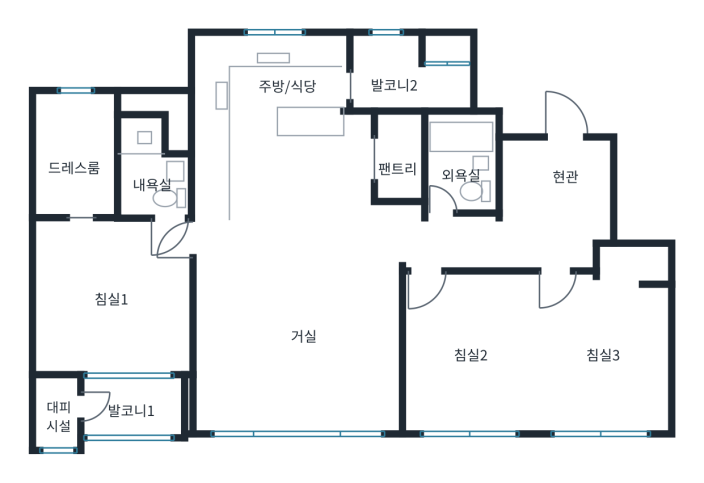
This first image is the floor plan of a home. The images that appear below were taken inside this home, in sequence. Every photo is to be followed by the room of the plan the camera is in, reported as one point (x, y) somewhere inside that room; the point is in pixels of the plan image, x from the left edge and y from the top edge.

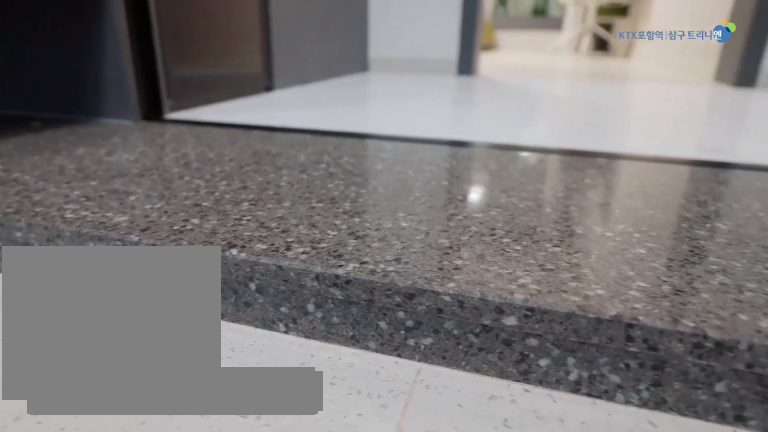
(556, 182)
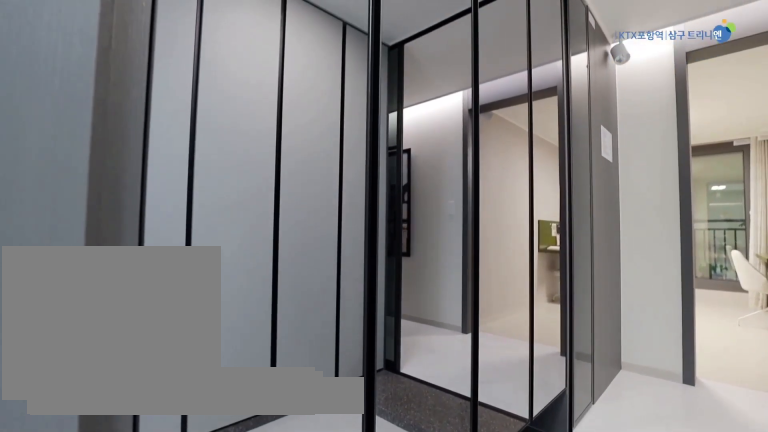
(553, 182)
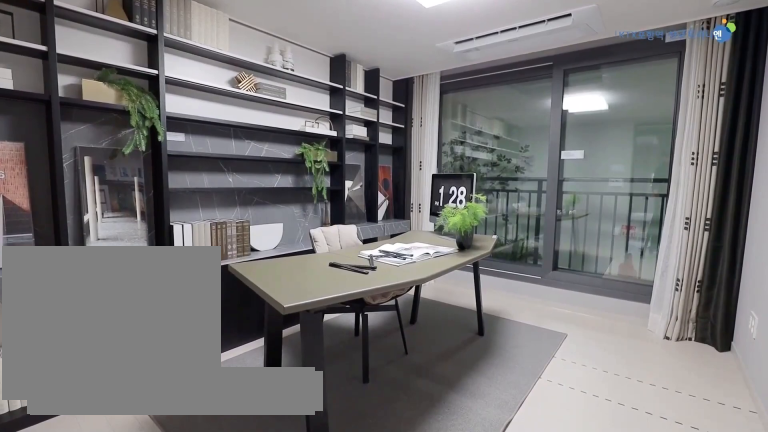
(472, 350)
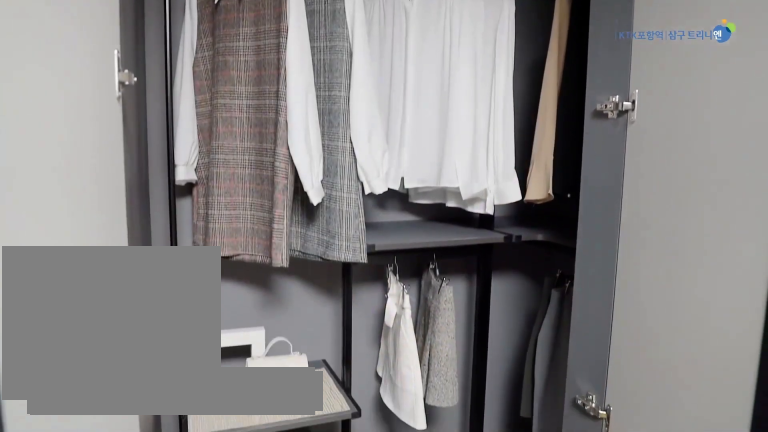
(604, 343)
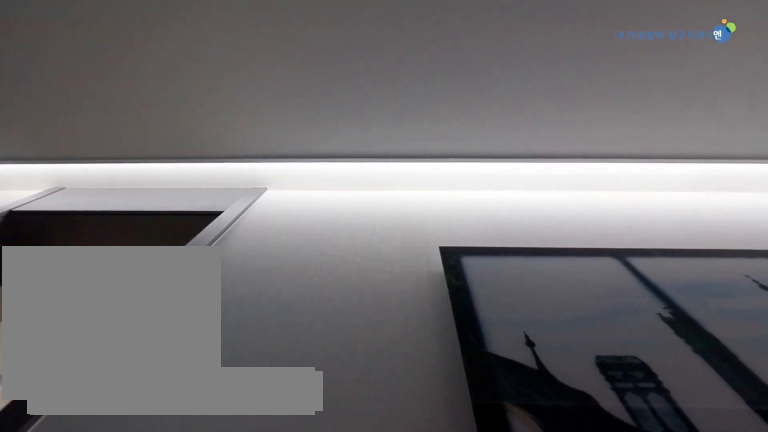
(495, 243)
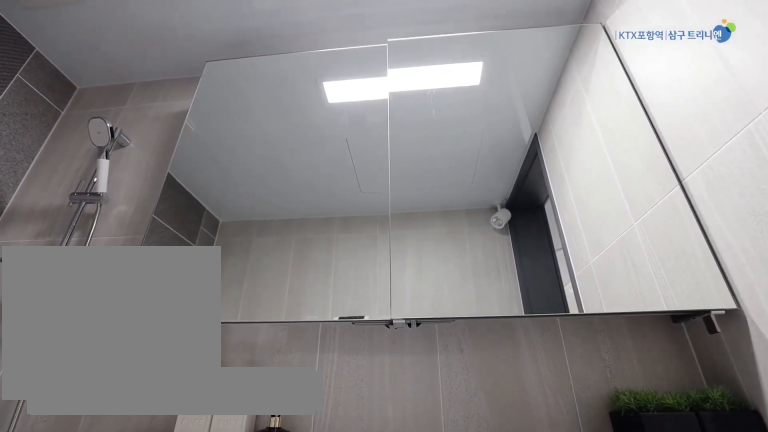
(459, 167)
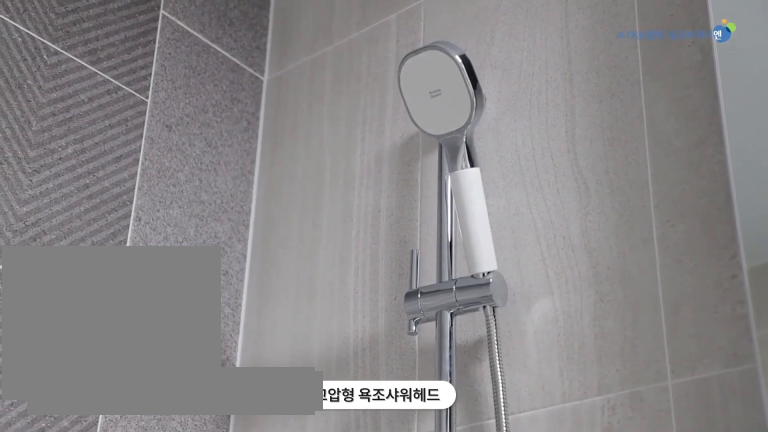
(458, 166)
